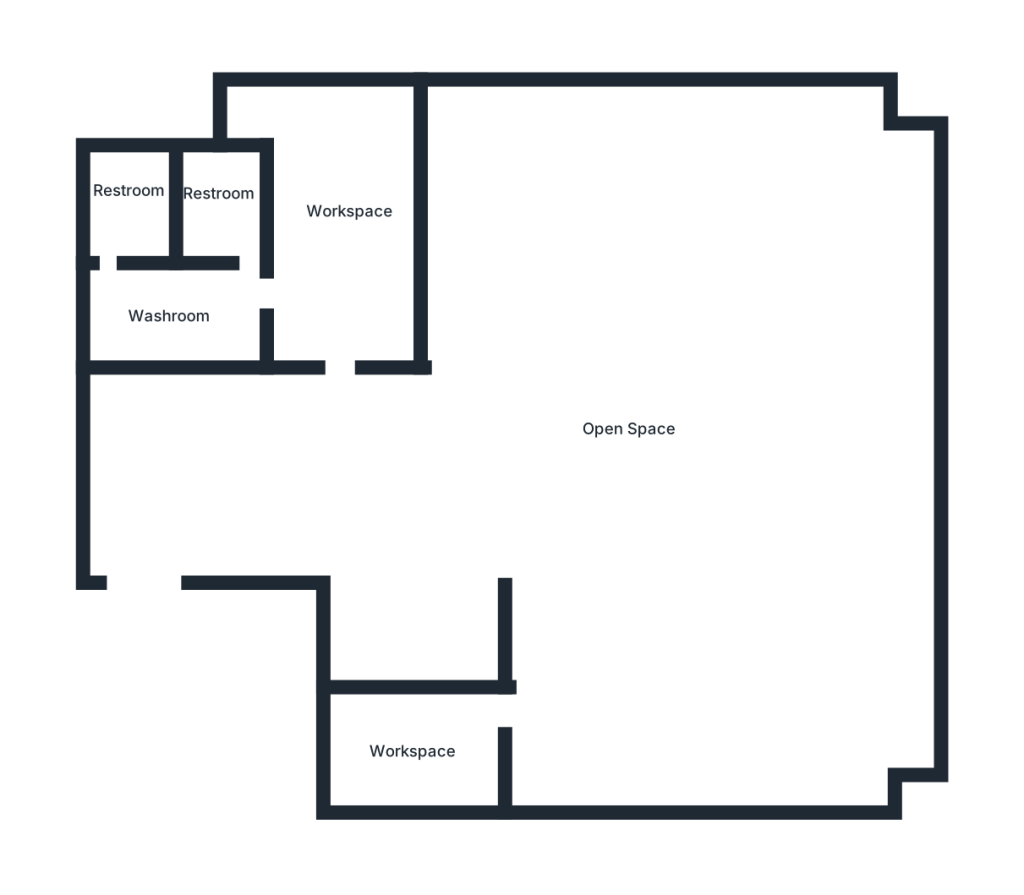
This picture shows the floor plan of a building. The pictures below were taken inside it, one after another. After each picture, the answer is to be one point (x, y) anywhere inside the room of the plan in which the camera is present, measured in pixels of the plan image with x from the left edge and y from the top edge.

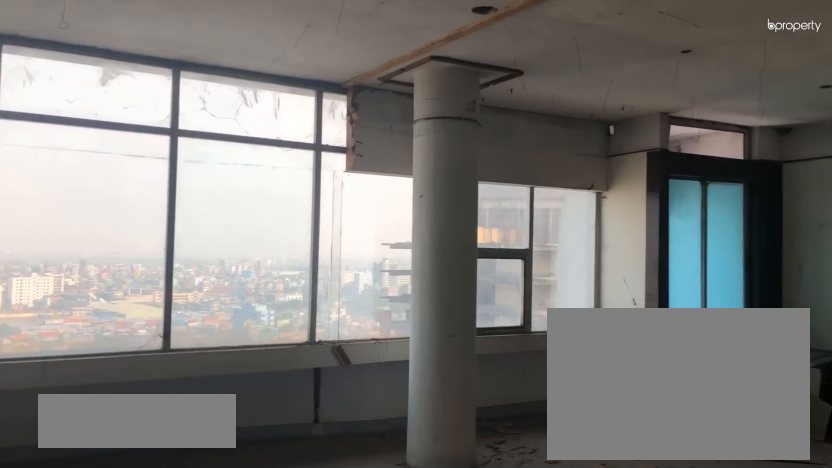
(637, 447)
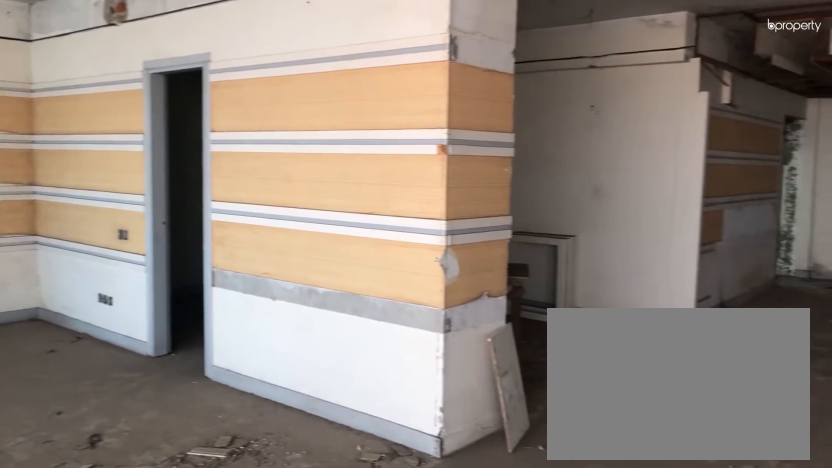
(698, 605)
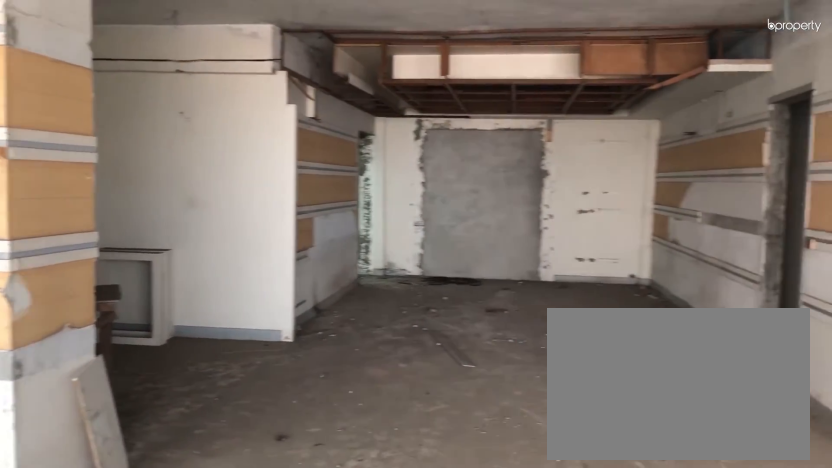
(638, 400)
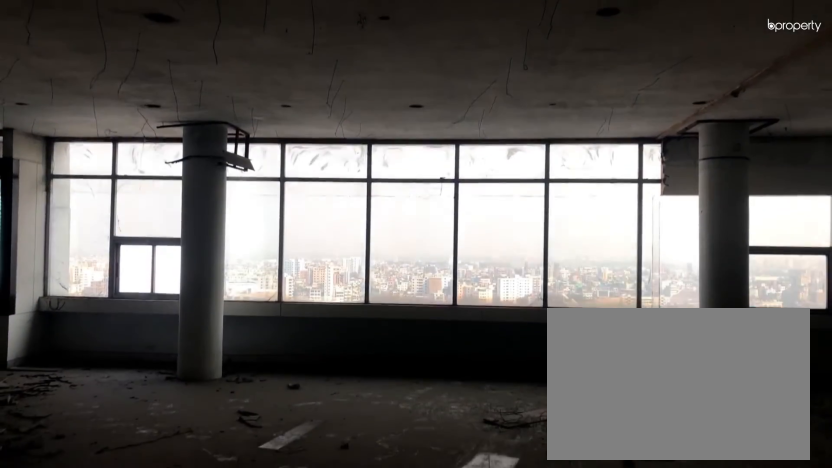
(638, 399)
